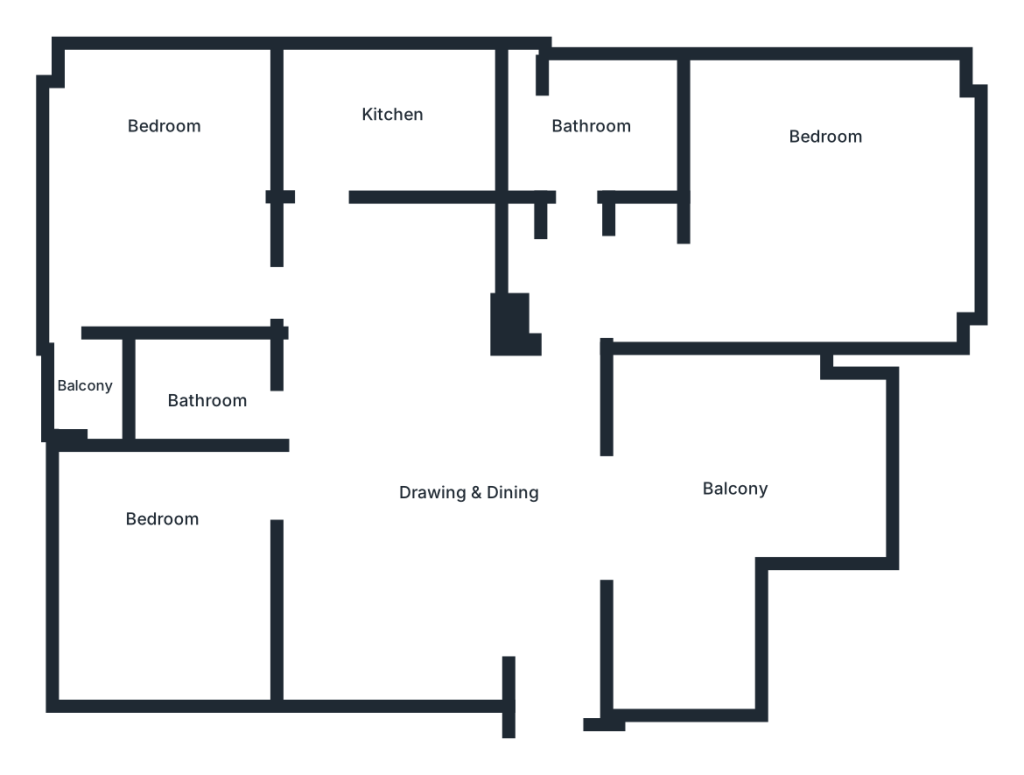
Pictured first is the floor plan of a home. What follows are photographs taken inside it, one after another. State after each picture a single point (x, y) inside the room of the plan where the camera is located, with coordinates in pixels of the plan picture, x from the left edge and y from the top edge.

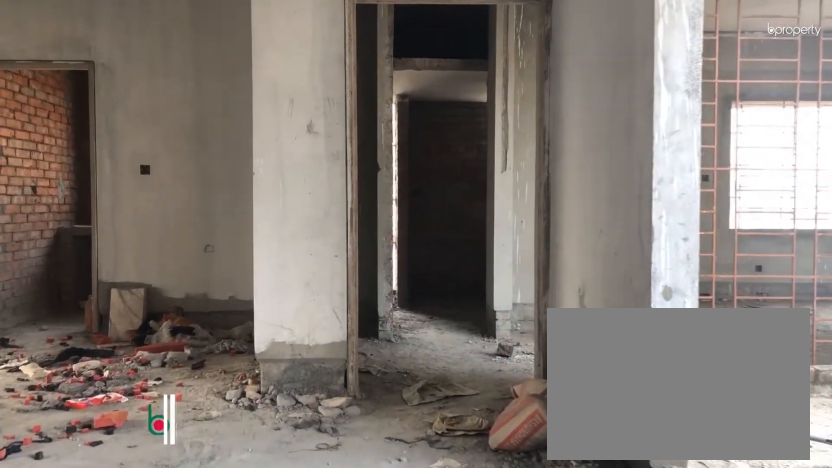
(462, 497)
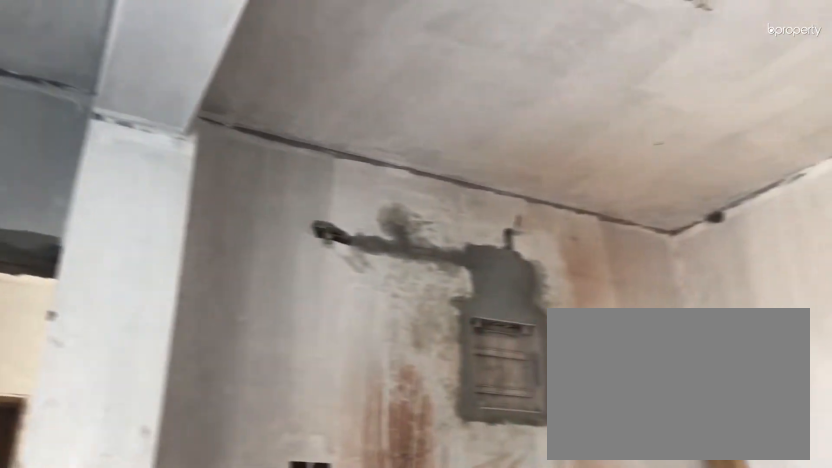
(461, 497)
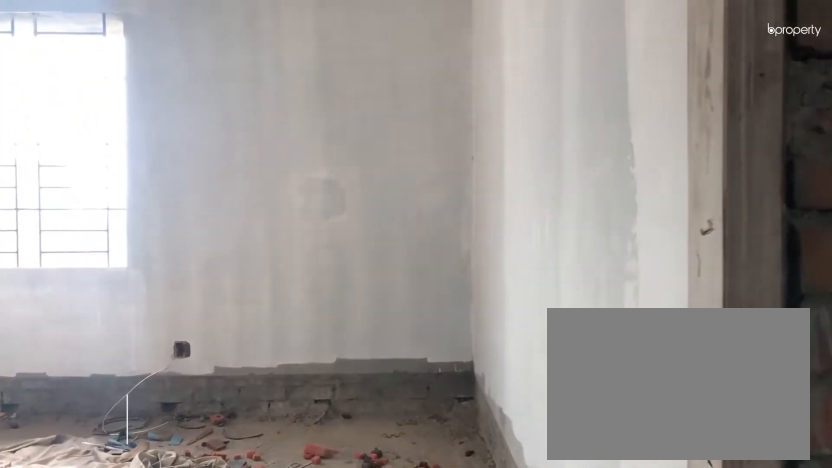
(162, 580)
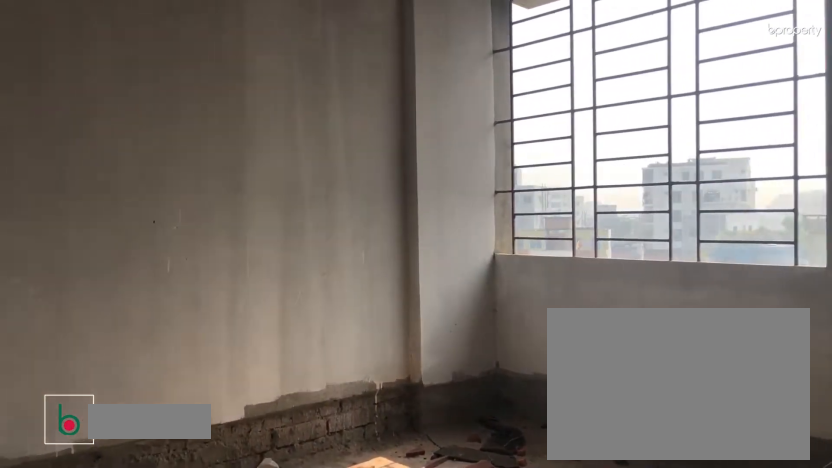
(162, 580)
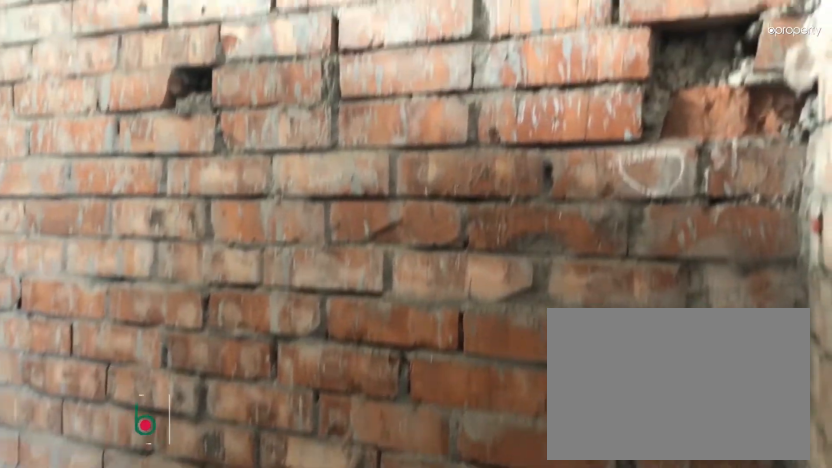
(204, 397)
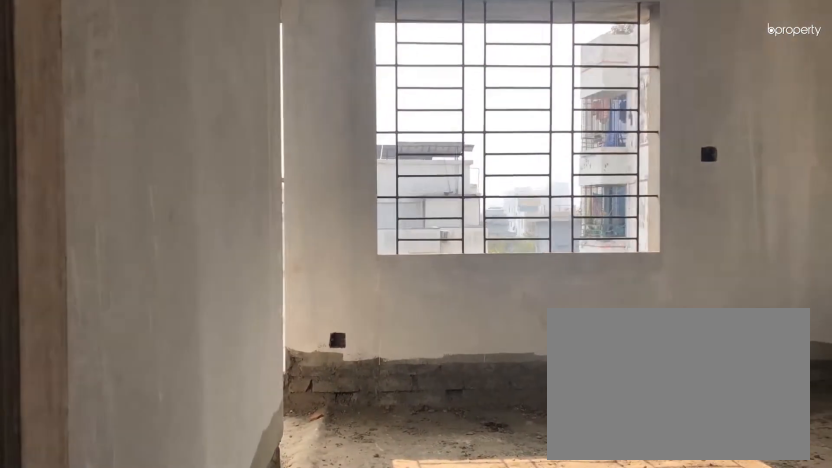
(157, 192)
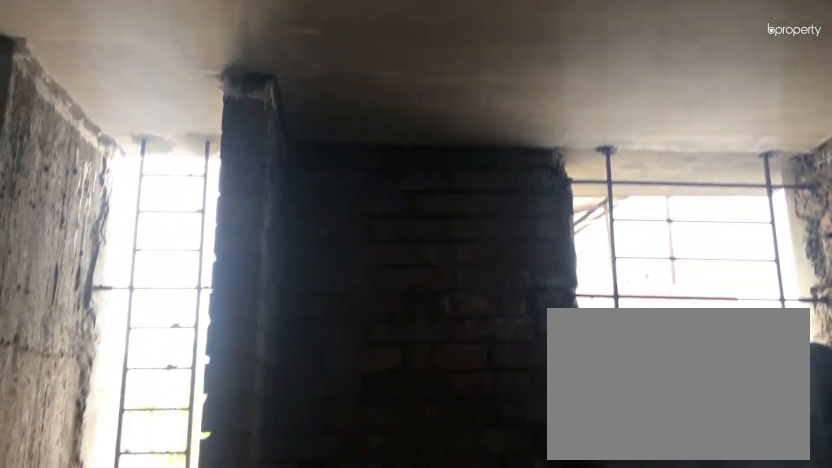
(592, 124)
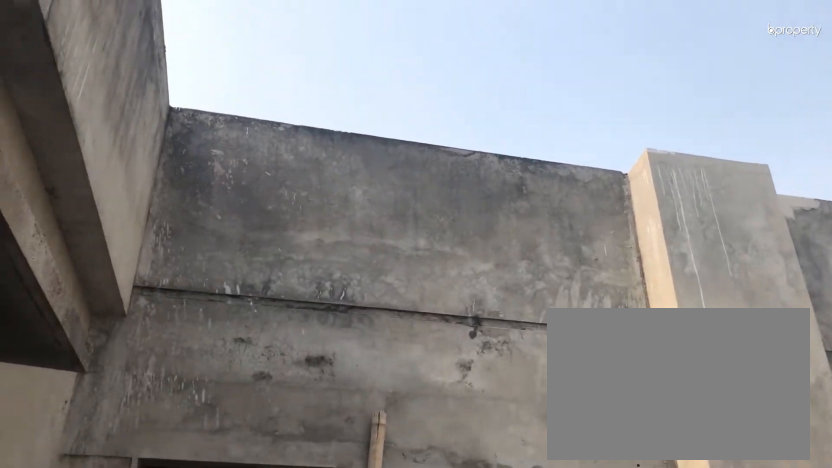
(740, 488)
